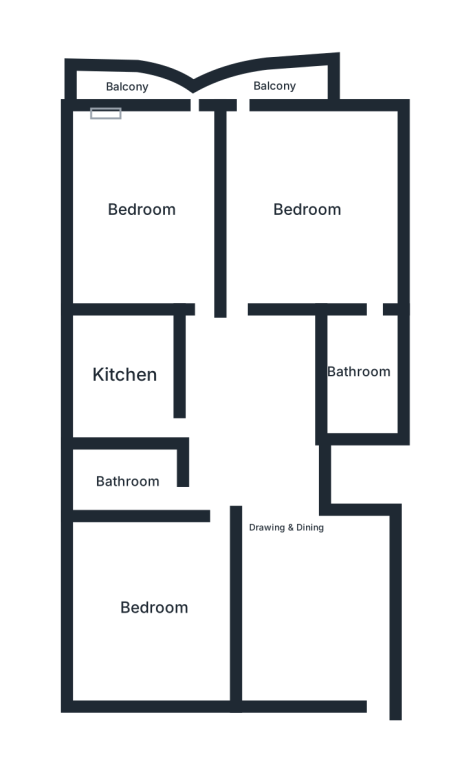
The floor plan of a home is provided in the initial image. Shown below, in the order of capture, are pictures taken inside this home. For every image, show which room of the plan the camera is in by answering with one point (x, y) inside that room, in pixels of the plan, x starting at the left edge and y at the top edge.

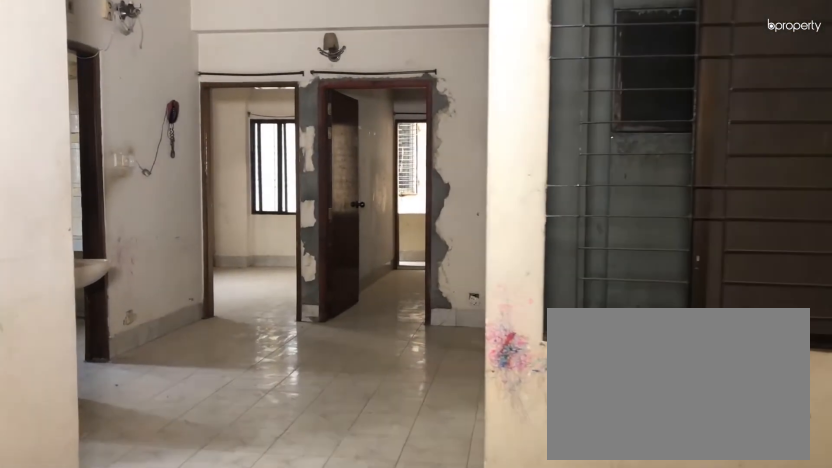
(288, 528)
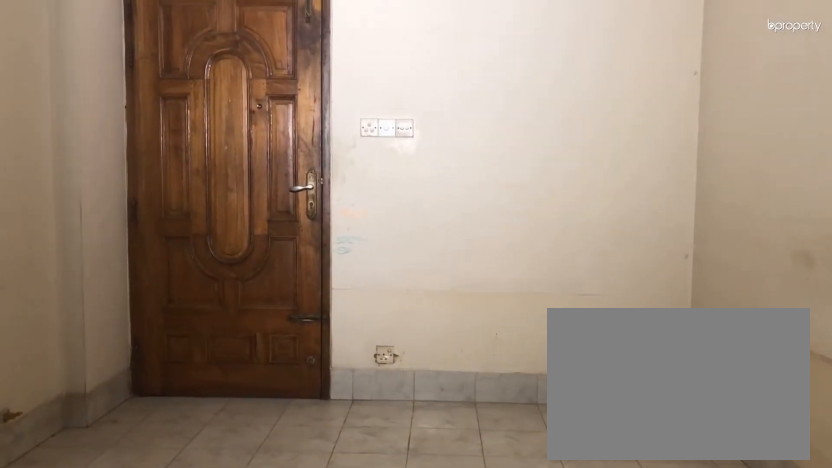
(289, 527)
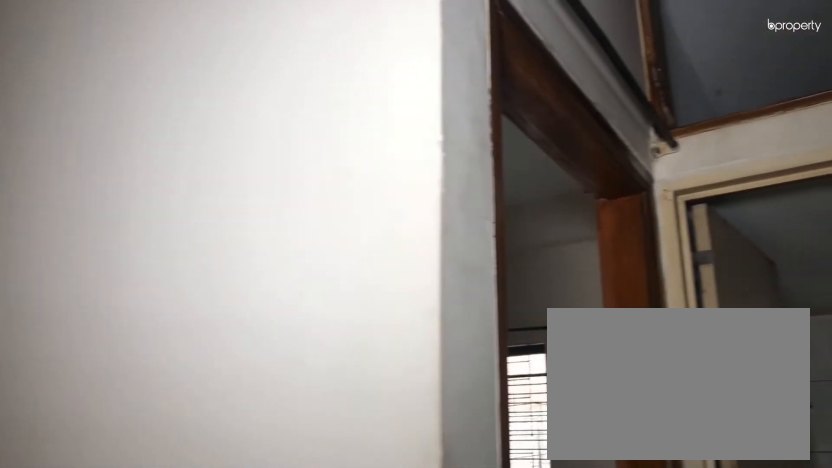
(289, 527)
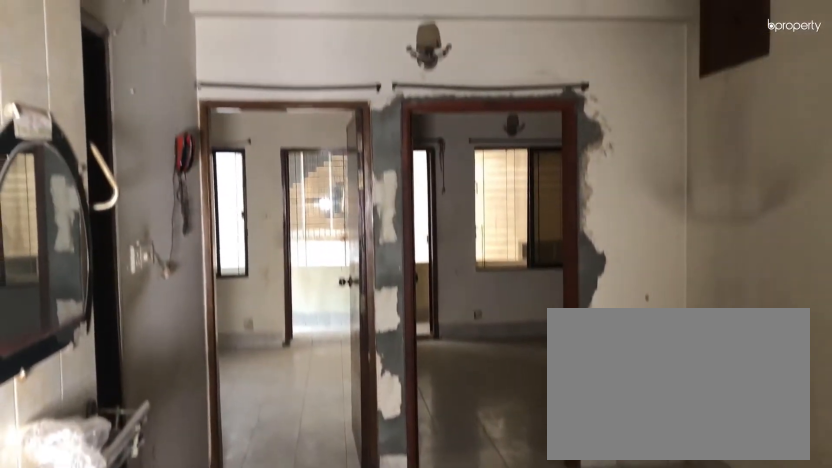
(289, 527)
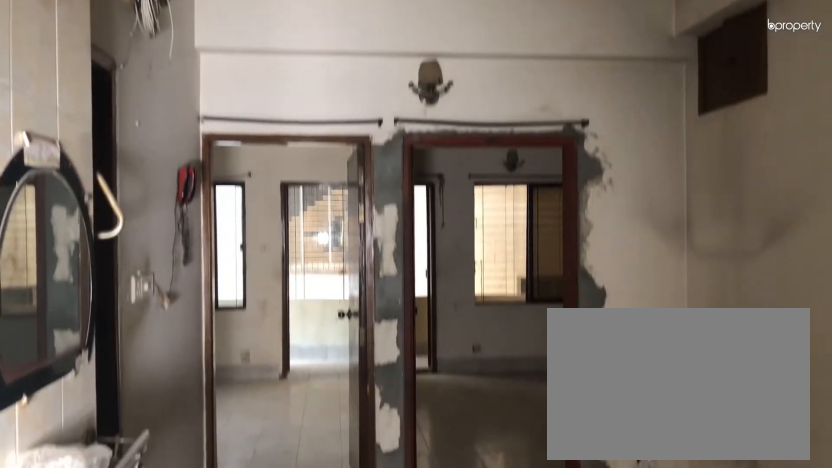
(289, 527)
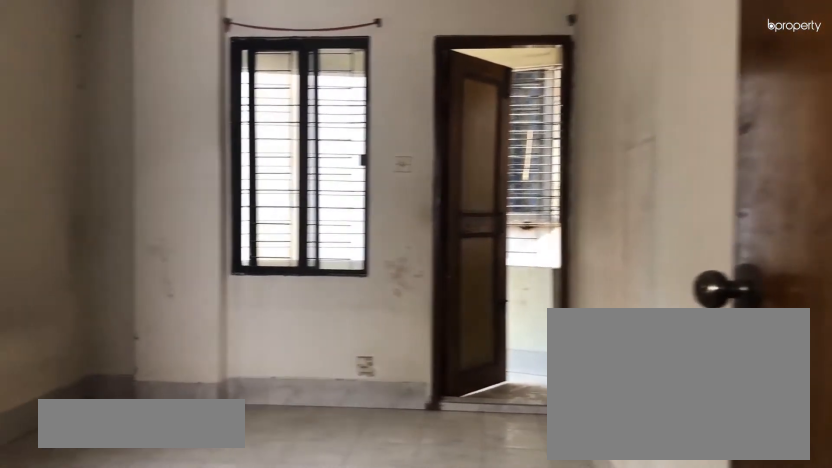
(142, 207)
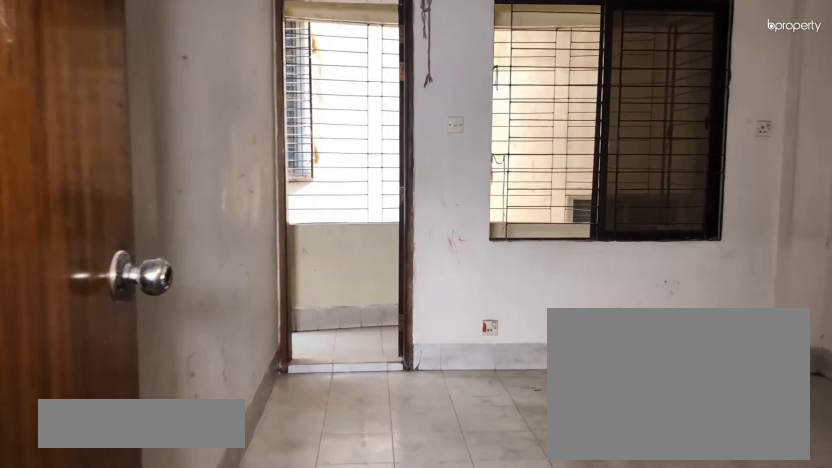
(311, 206)
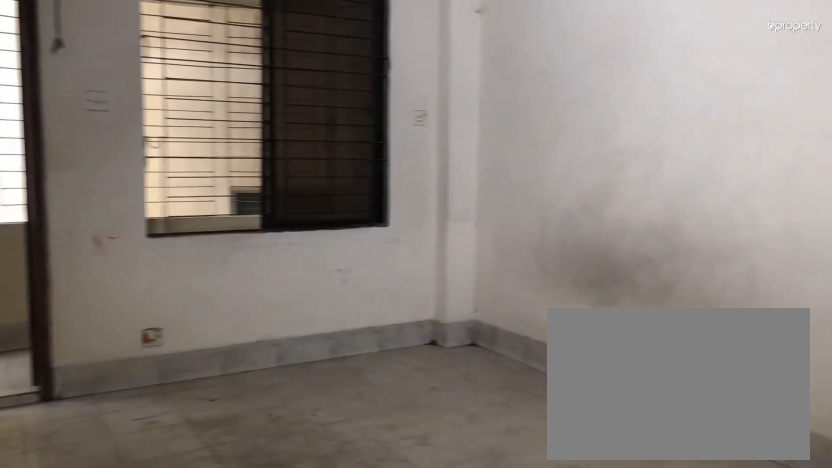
(311, 206)
